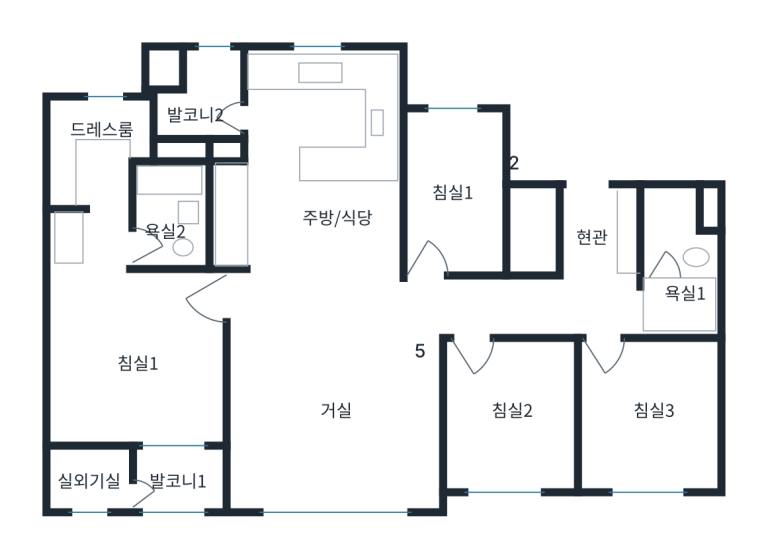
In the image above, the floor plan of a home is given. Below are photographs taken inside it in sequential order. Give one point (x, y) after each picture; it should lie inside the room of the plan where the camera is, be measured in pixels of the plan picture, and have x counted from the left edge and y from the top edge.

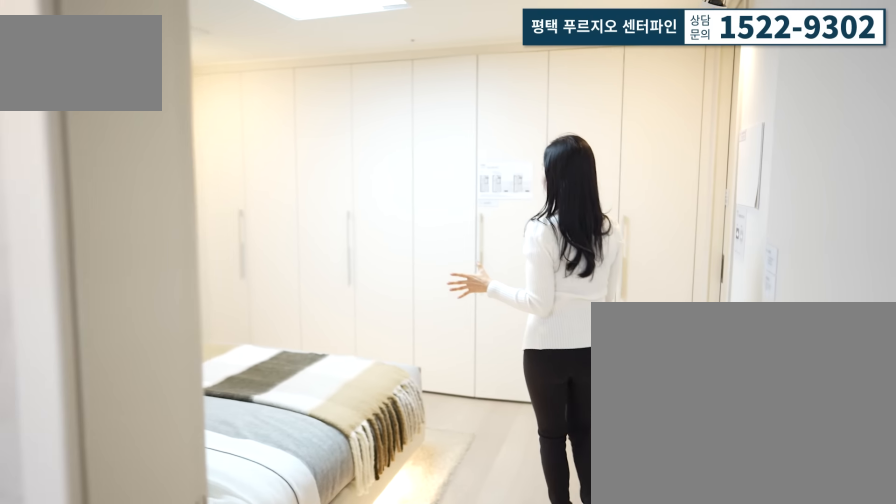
(138, 363)
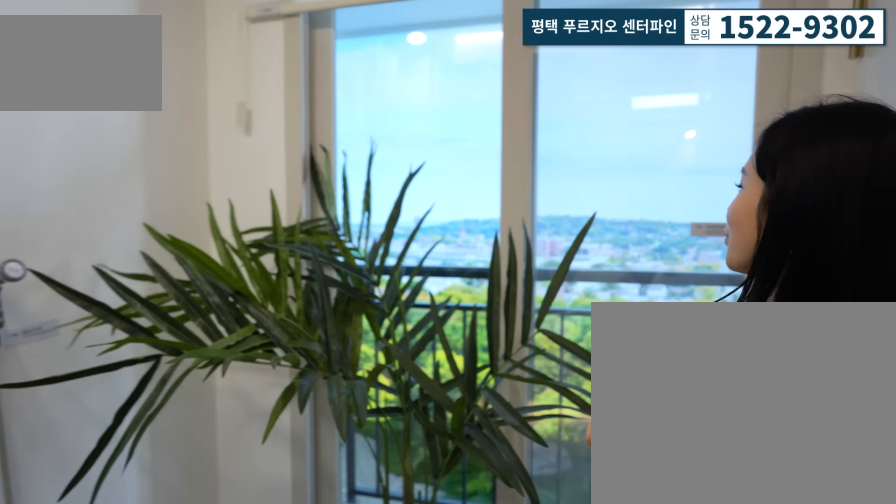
(168, 482)
